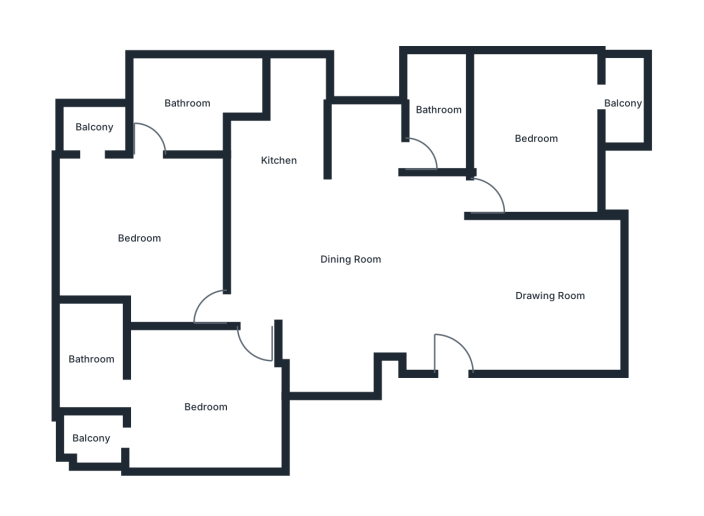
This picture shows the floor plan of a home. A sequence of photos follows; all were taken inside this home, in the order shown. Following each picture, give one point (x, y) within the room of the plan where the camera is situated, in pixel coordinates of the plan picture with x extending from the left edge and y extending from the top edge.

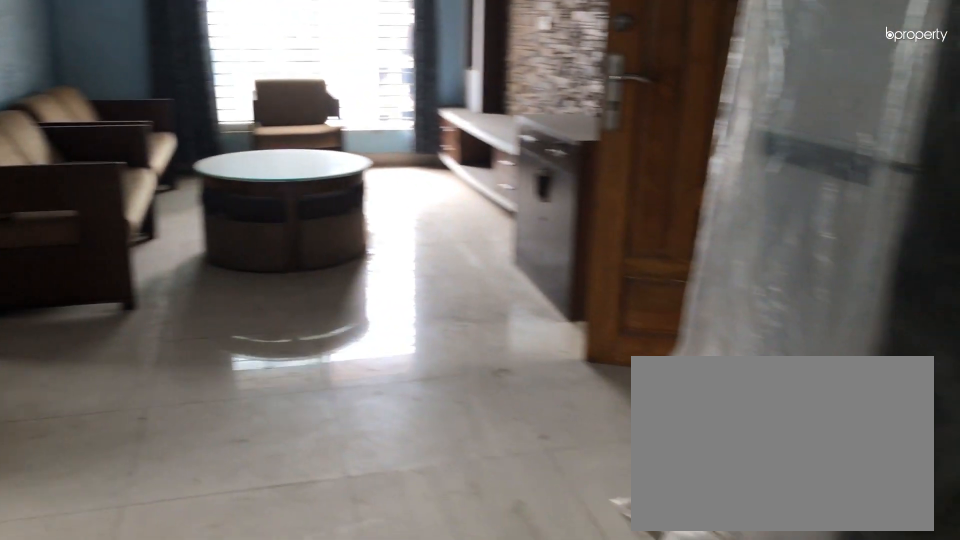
(349, 259)
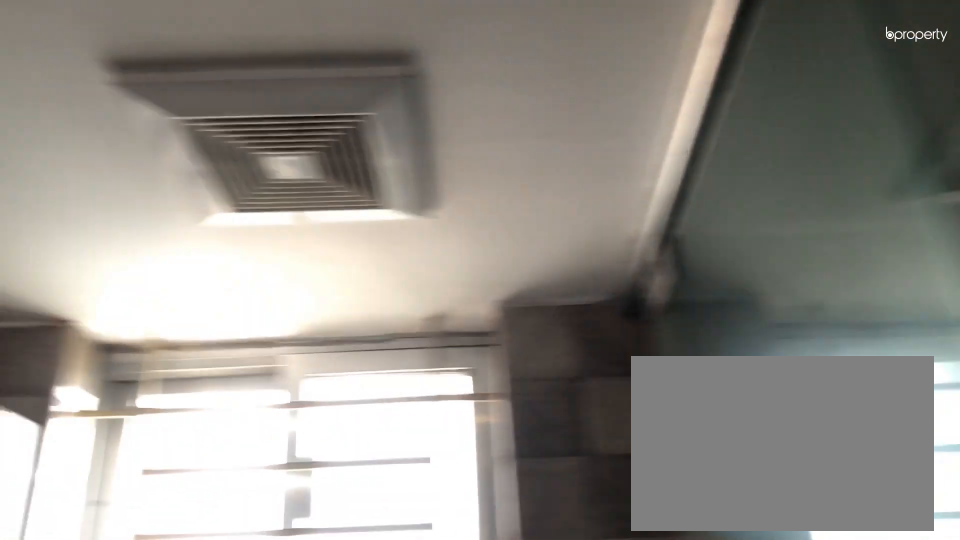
(188, 102)
